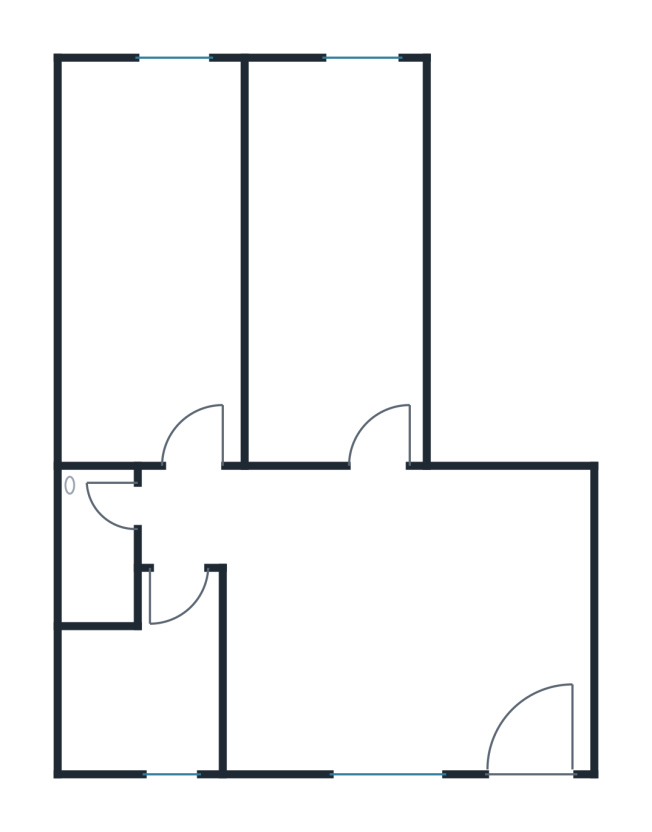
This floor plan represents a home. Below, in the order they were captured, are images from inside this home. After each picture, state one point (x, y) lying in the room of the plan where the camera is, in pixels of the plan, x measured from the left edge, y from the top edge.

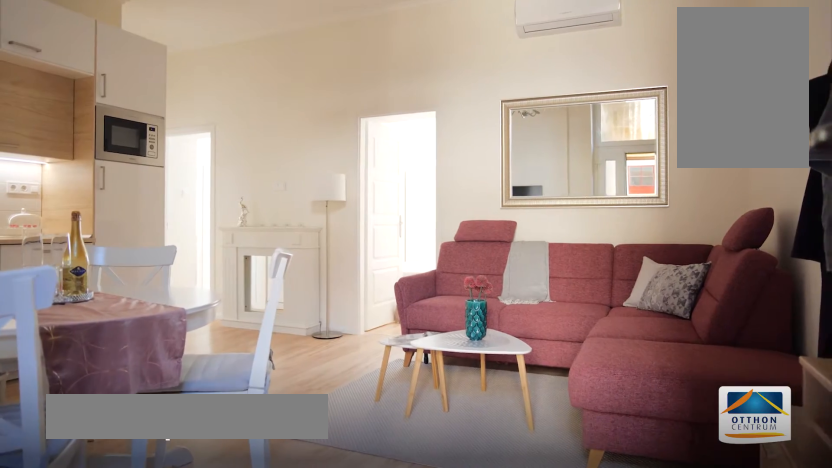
(392, 639)
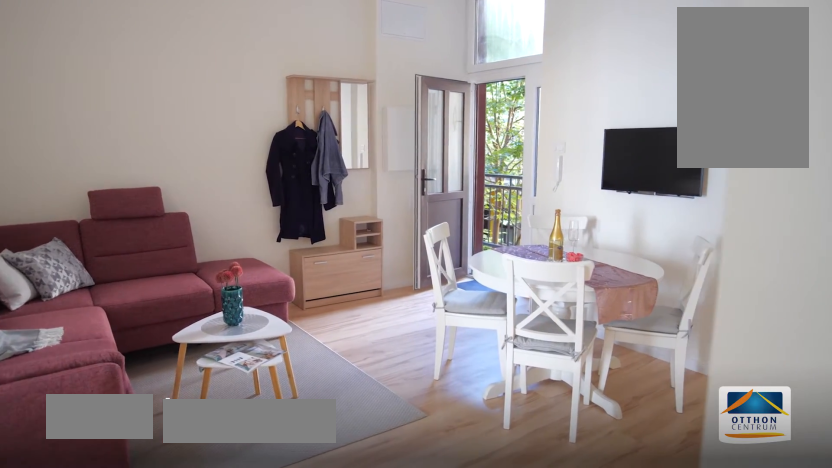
(392, 639)
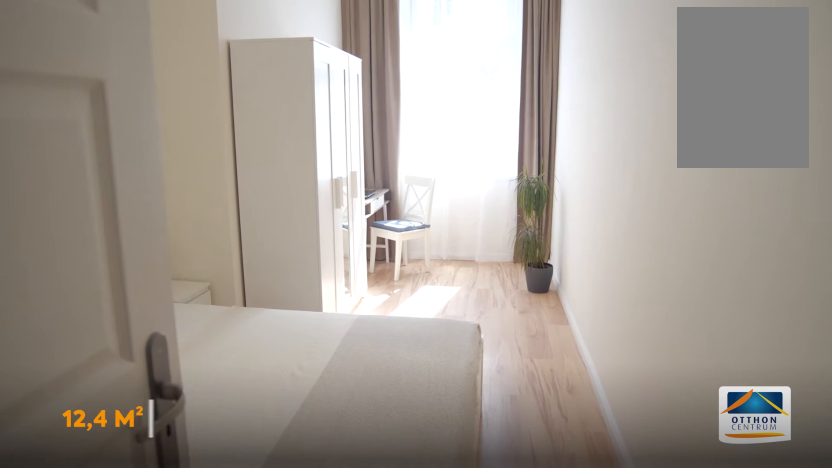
(342, 271)
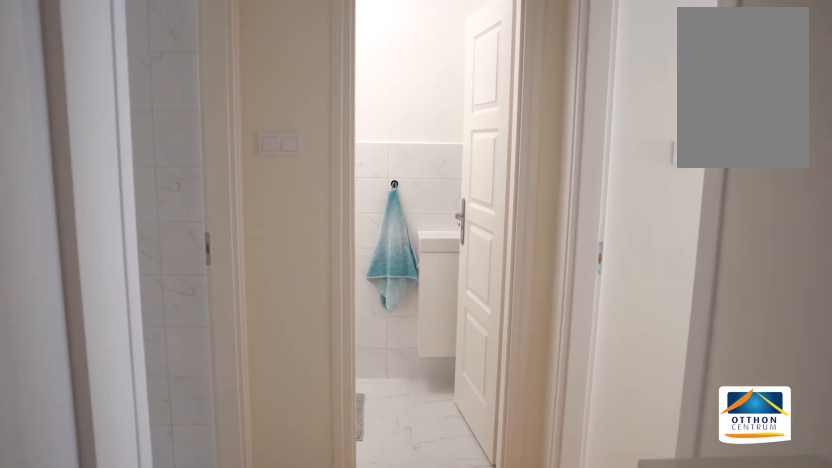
(227, 528)
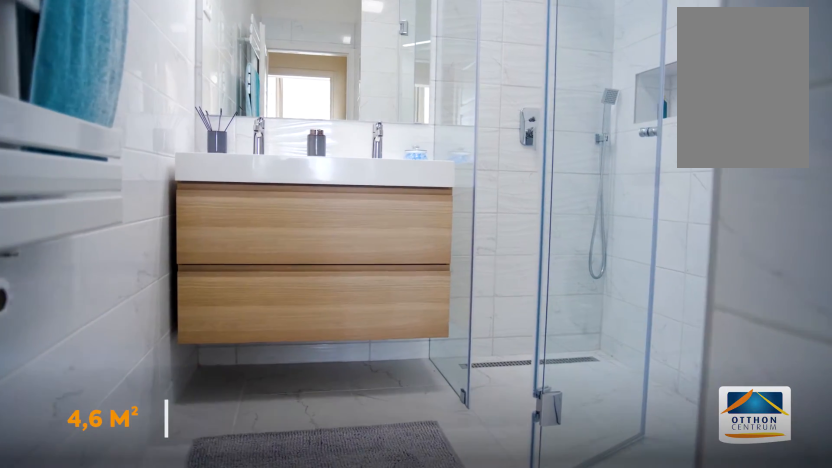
(147, 694)
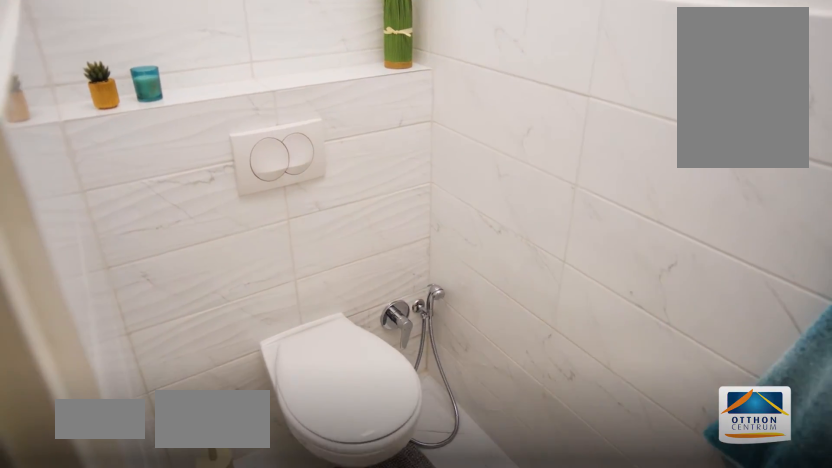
(101, 550)
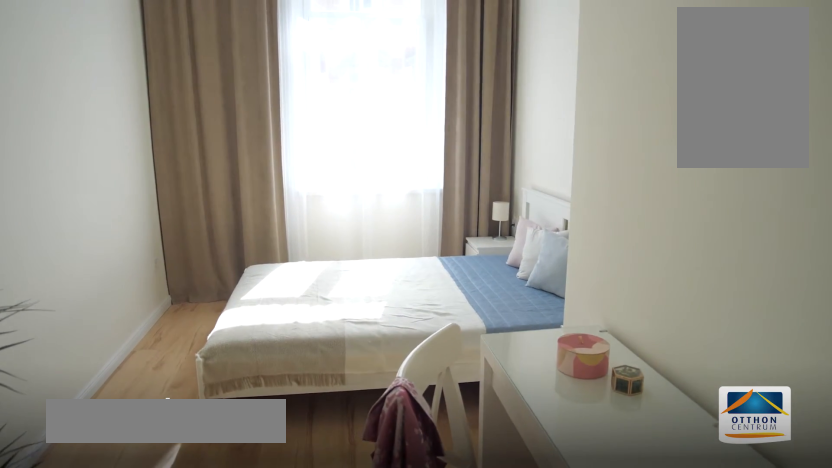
(152, 275)
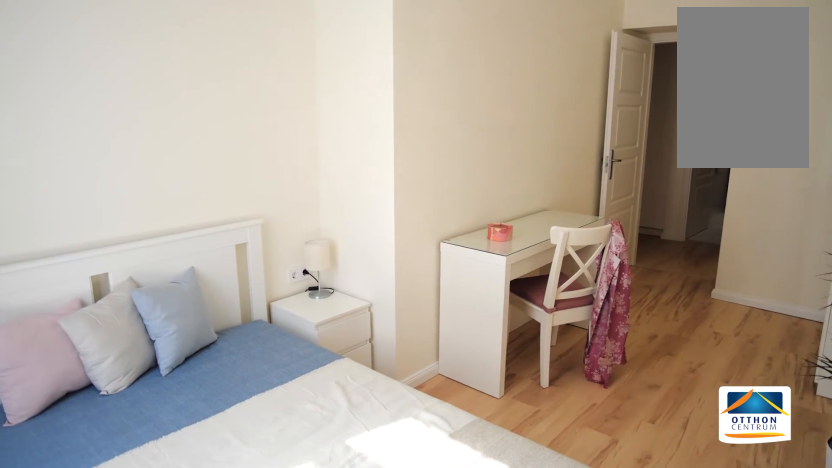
(152, 276)
